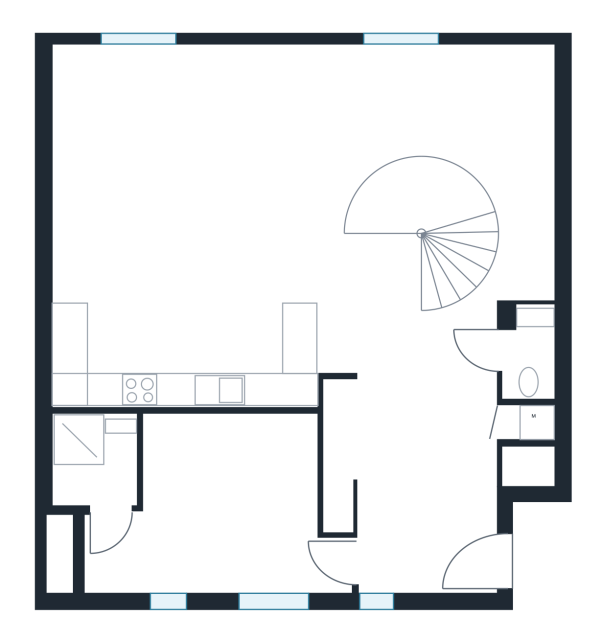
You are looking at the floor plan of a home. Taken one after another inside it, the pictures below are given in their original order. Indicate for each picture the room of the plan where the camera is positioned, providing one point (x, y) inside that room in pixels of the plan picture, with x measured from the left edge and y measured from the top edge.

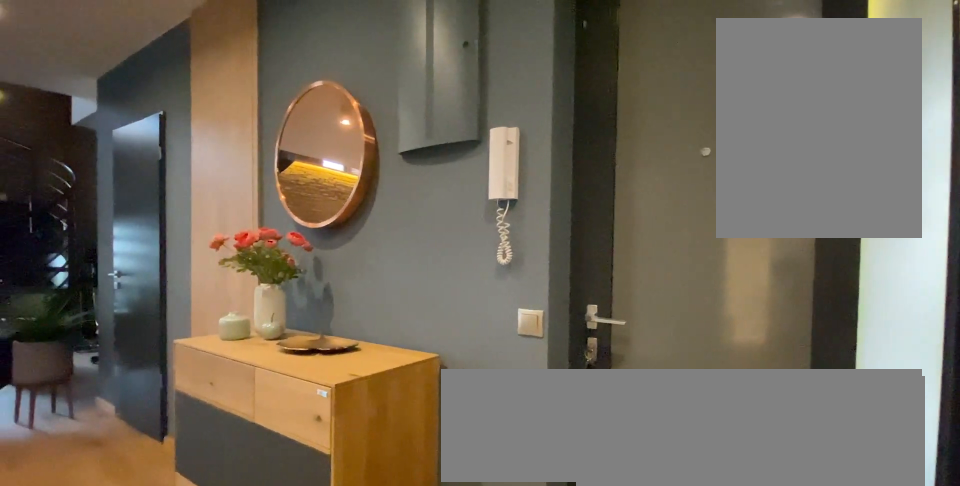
(431, 493)
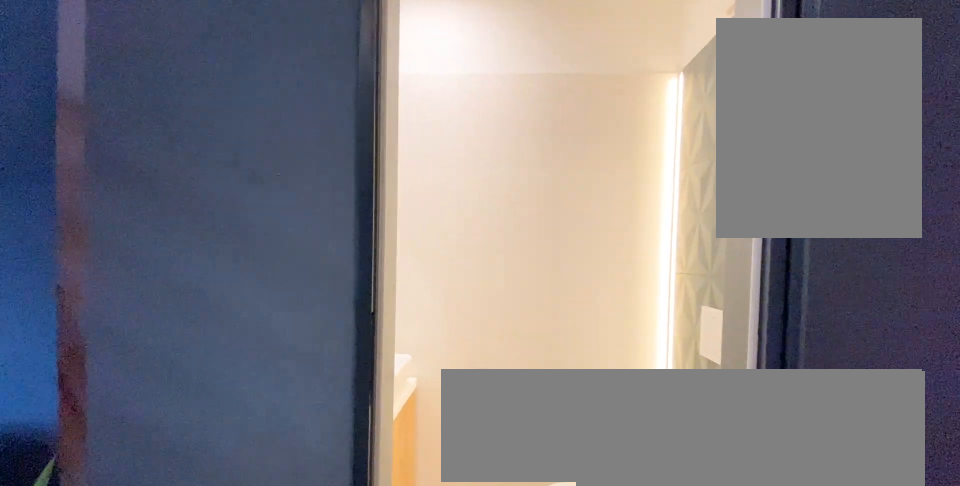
(528, 359)
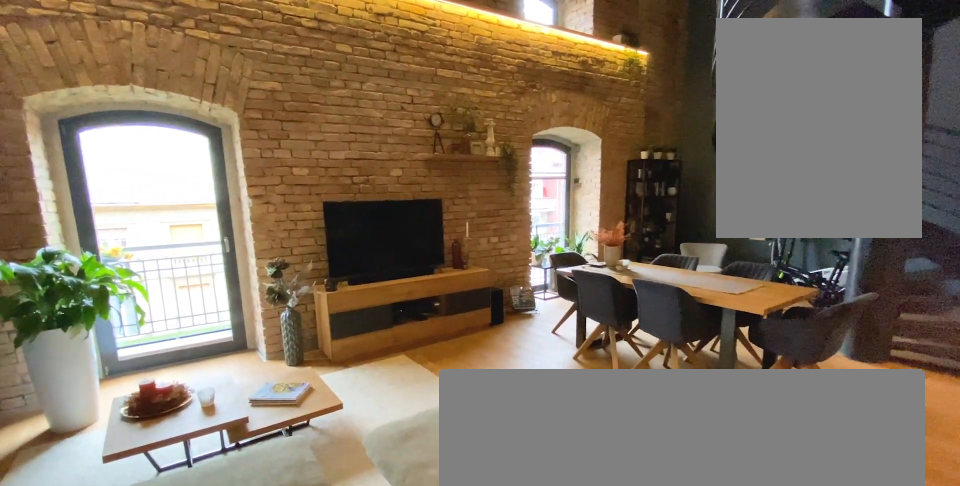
(223, 223)
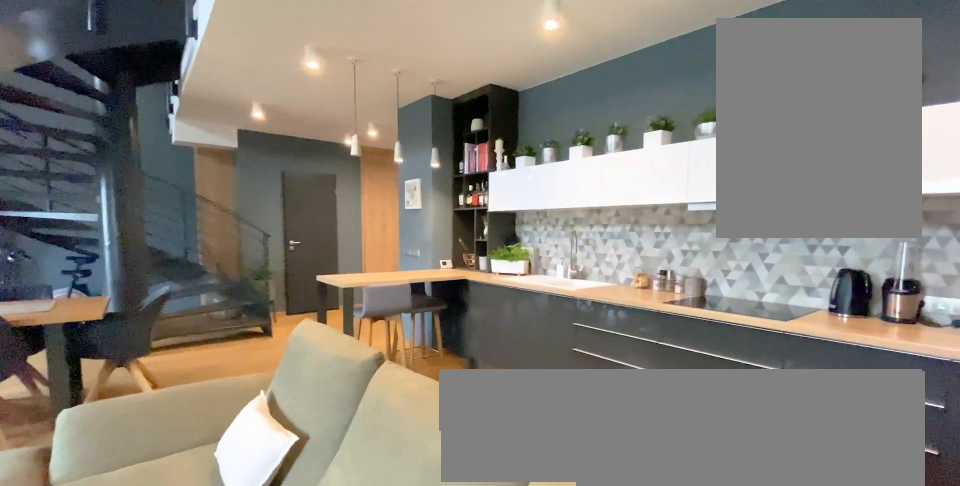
(223, 223)
